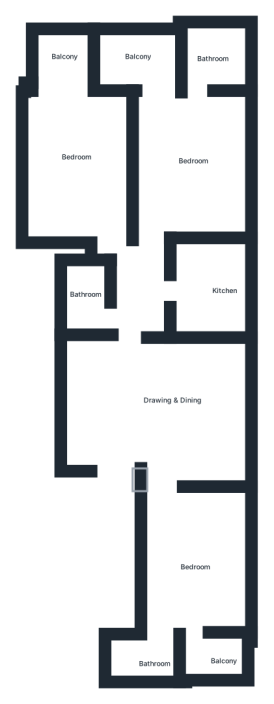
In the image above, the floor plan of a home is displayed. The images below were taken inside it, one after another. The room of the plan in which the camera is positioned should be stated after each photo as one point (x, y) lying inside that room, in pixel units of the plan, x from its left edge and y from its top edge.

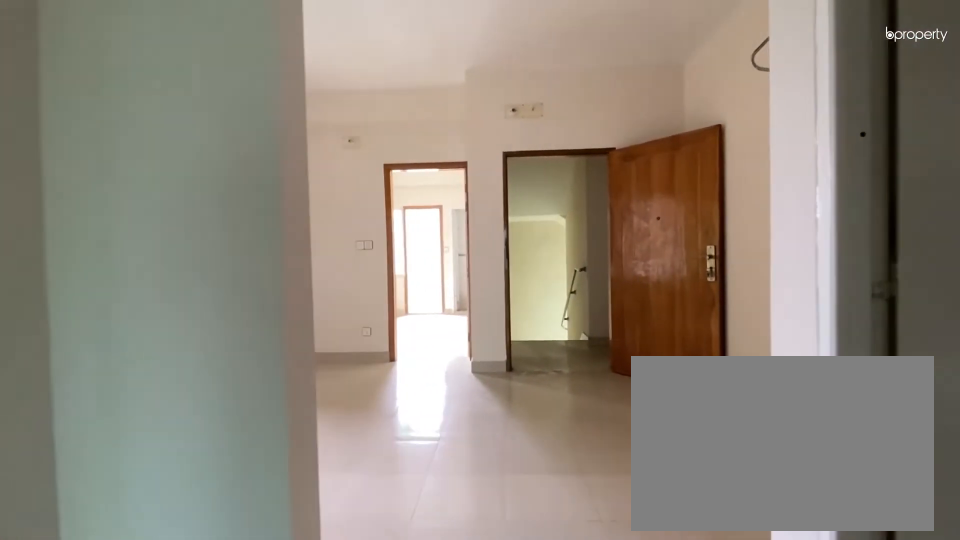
(161, 387)
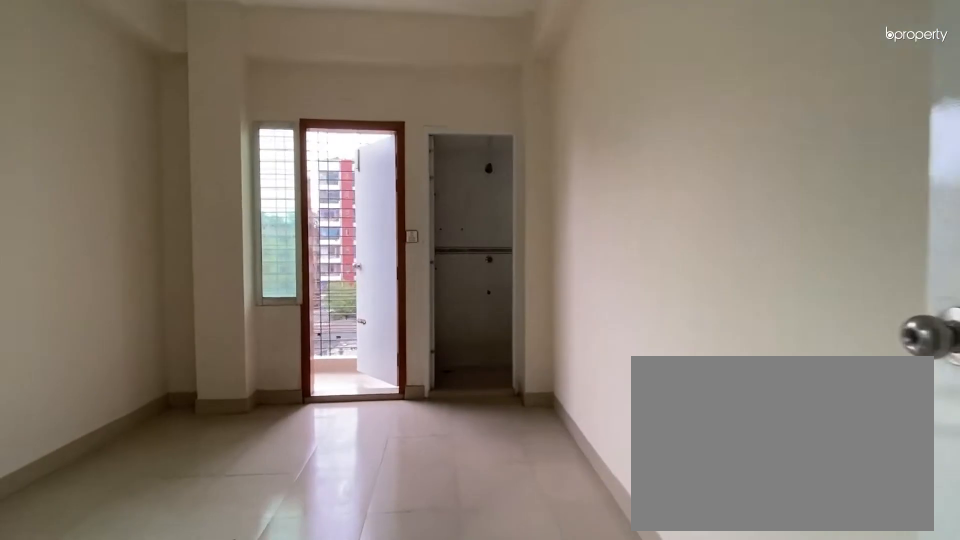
(161, 499)
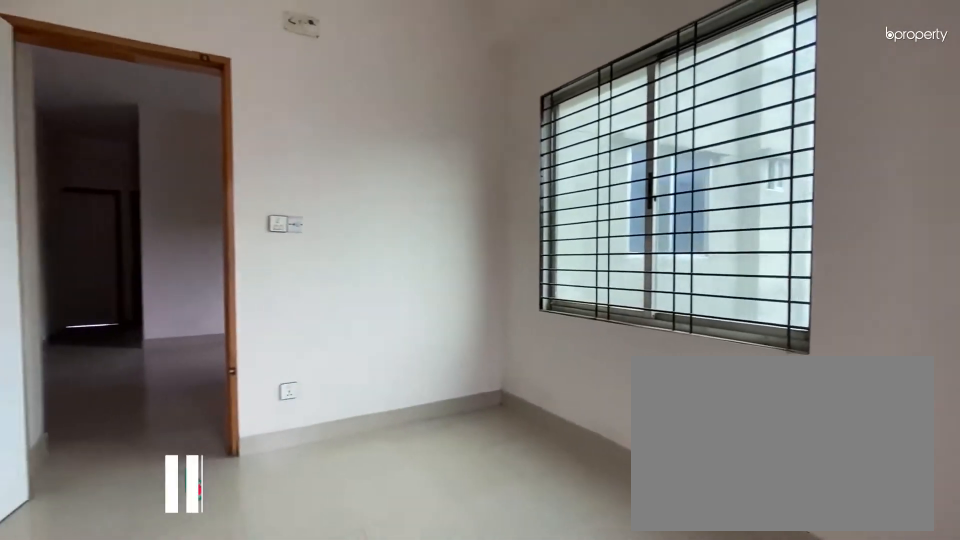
(191, 557)
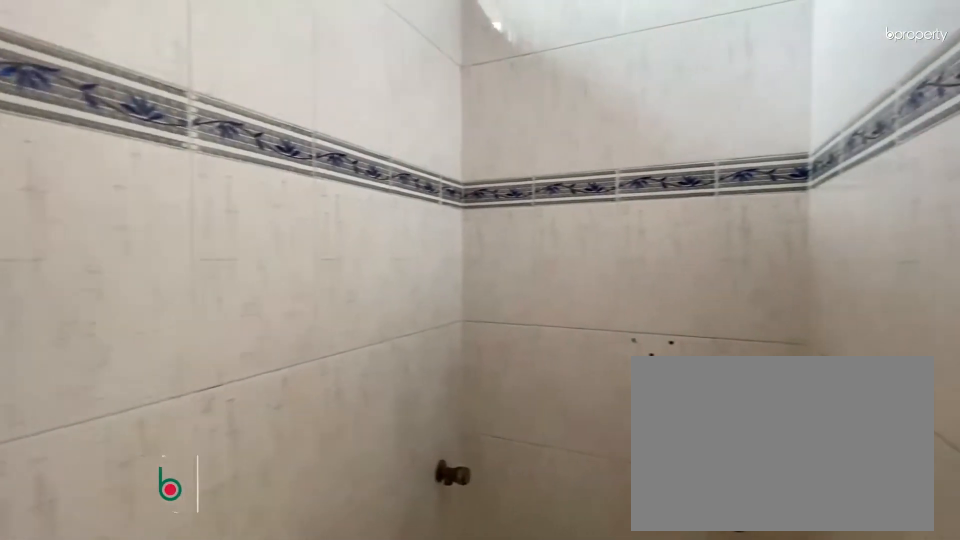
(141, 666)
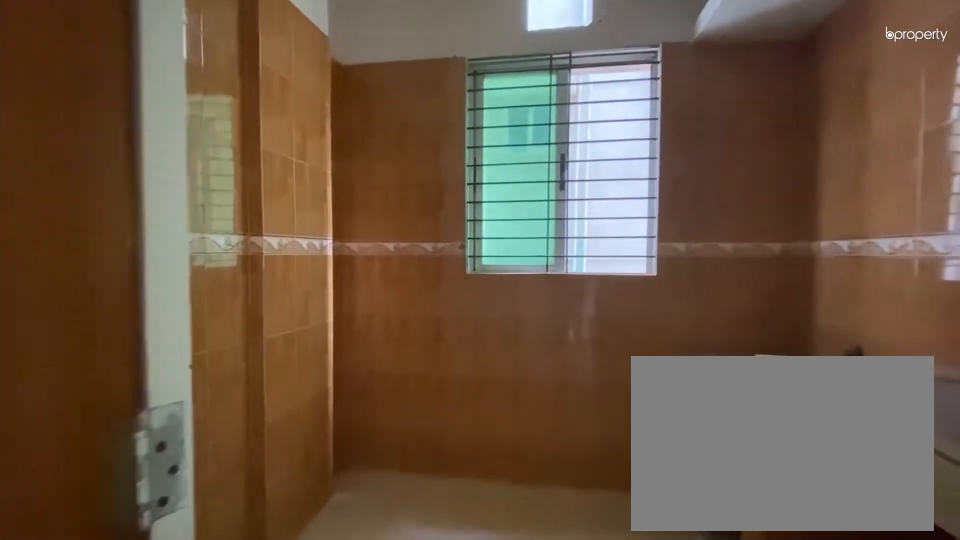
(219, 286)
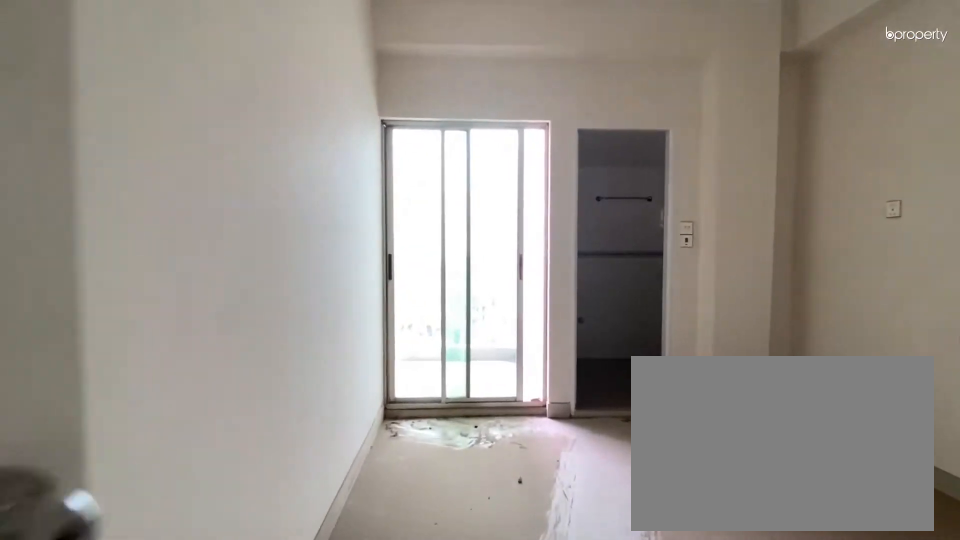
(155, 247)
